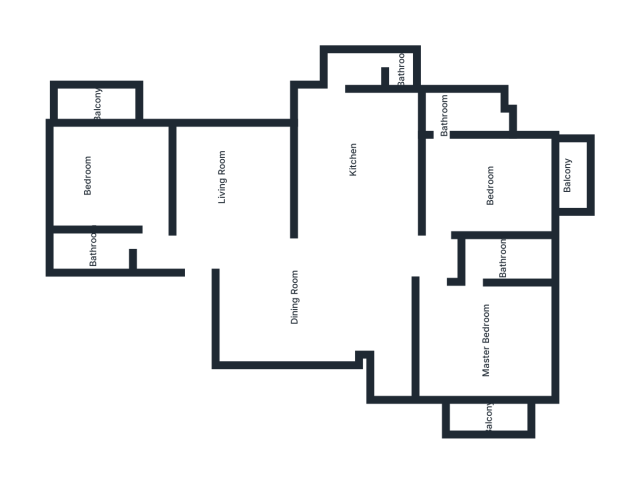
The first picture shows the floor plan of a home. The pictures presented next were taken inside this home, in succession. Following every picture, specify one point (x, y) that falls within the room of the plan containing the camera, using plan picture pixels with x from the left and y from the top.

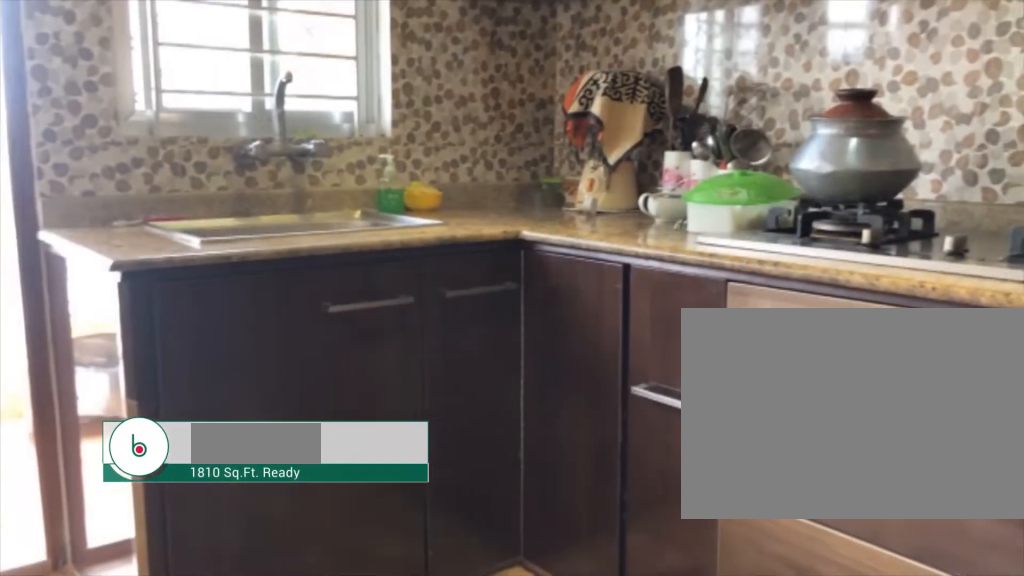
(351, 171)
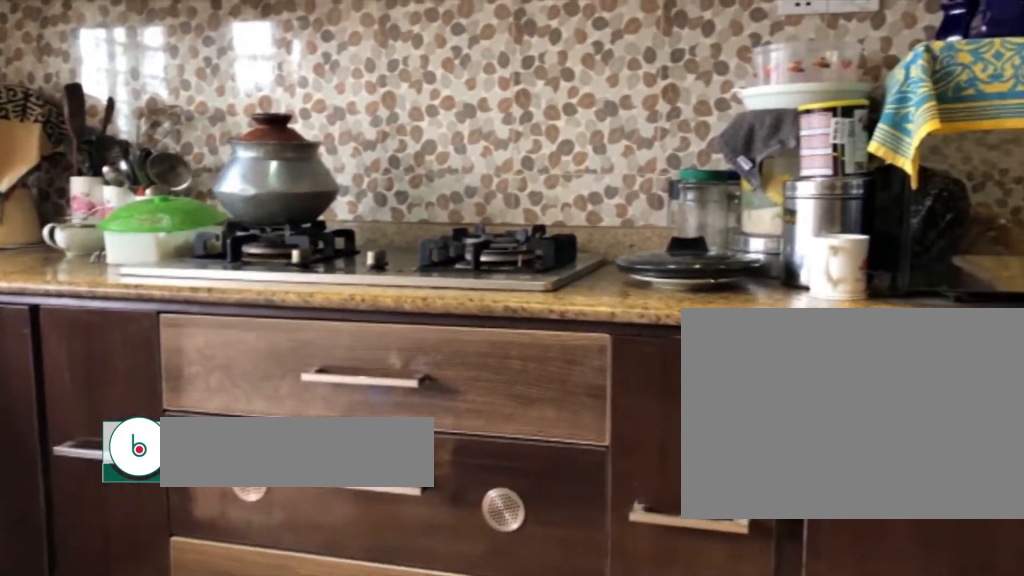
(351, 171)
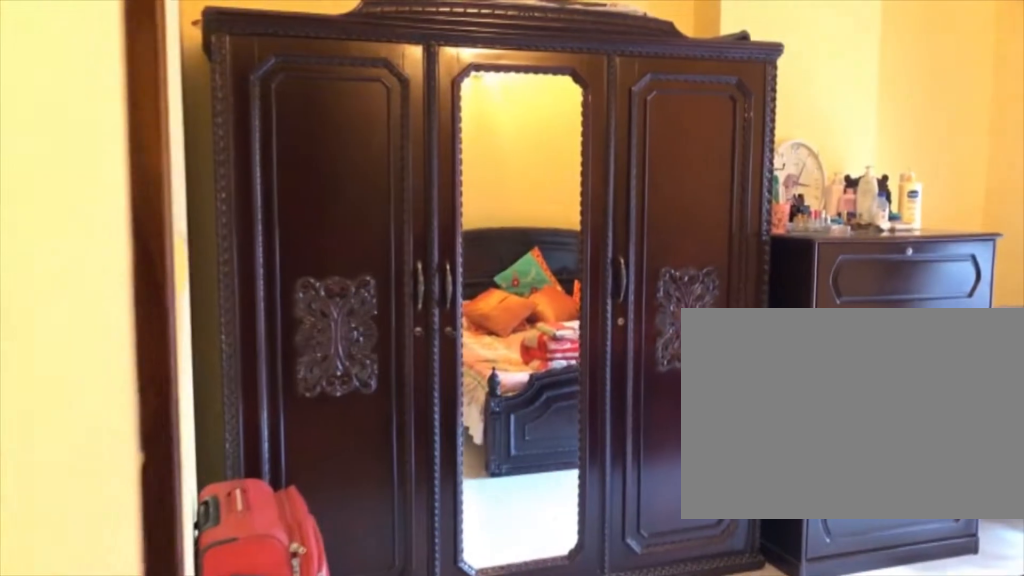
(463, 340)
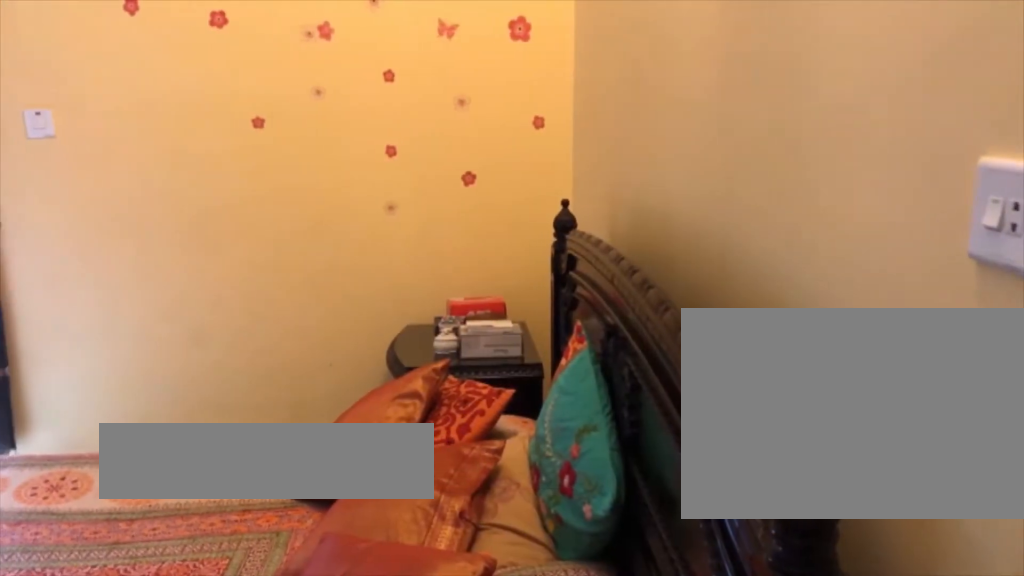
(463, 340)
